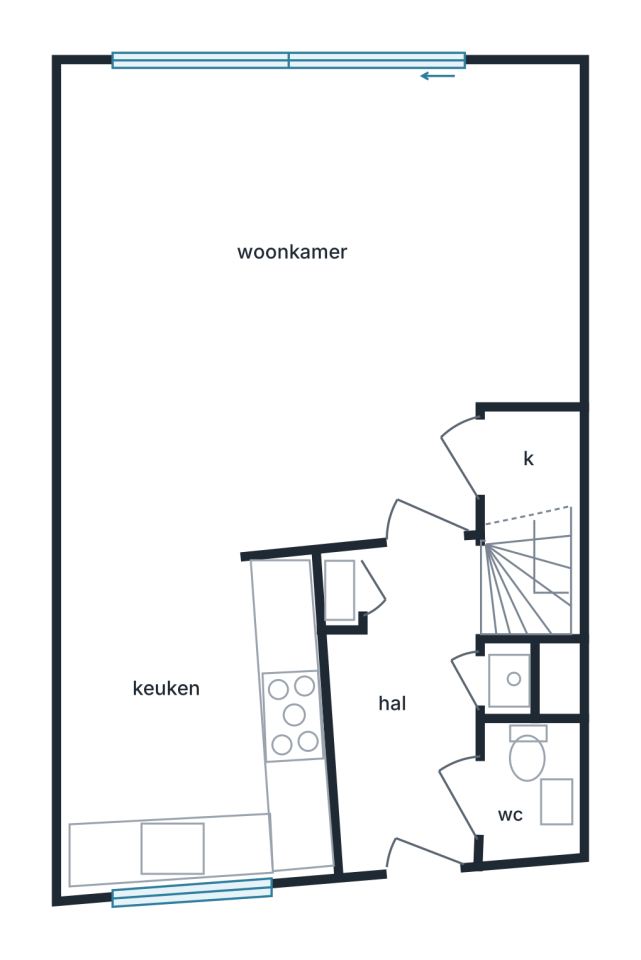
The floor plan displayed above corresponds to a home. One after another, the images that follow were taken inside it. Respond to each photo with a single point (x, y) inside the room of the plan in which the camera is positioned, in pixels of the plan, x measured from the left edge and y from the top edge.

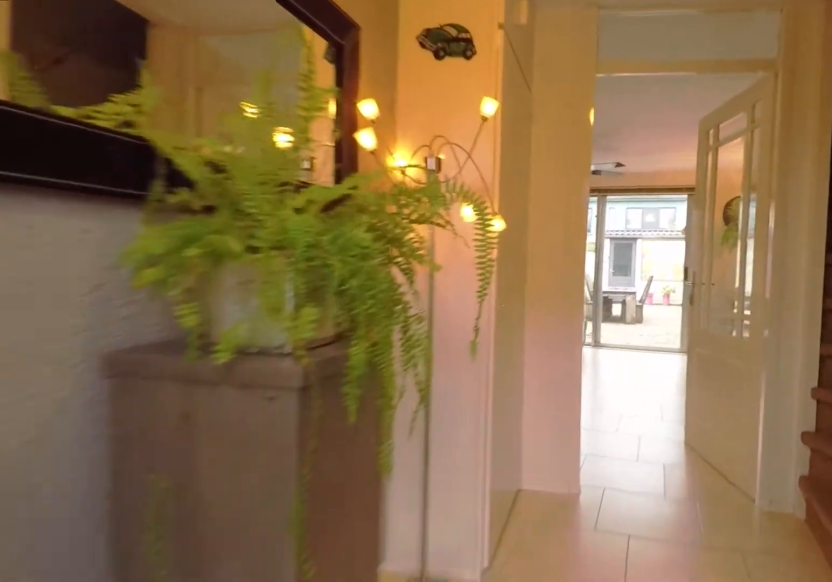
(410, 708)
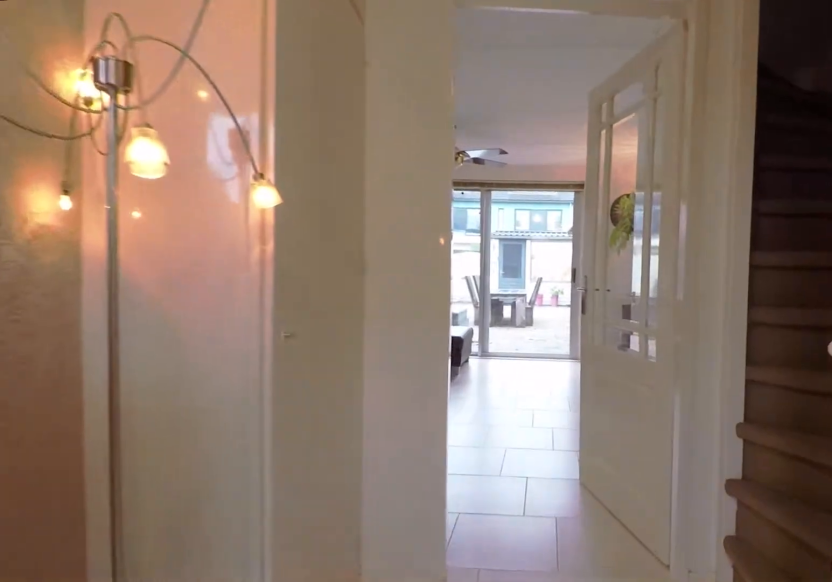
(410, 708)
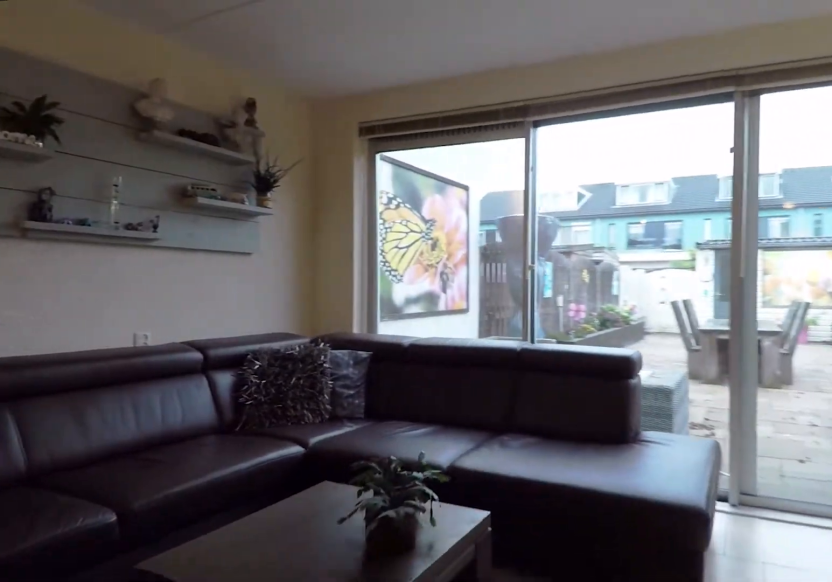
(328, 357)
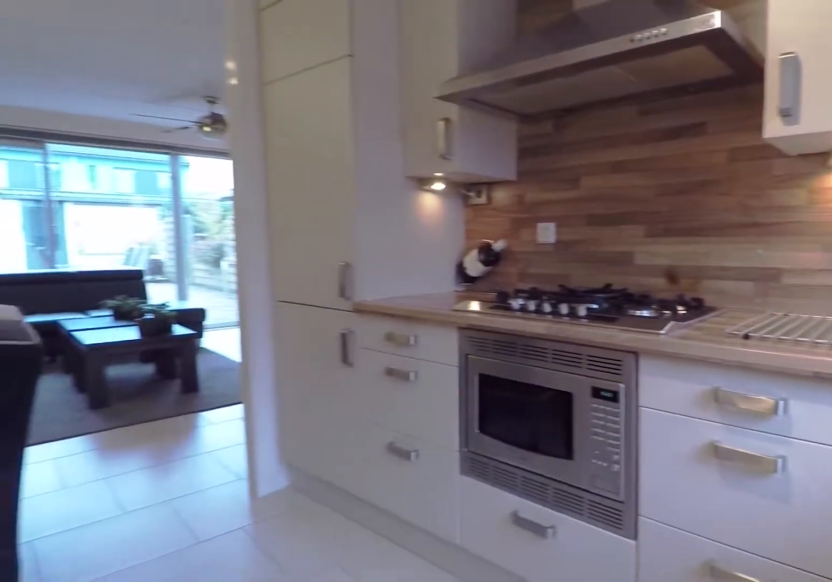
(194, 725)
